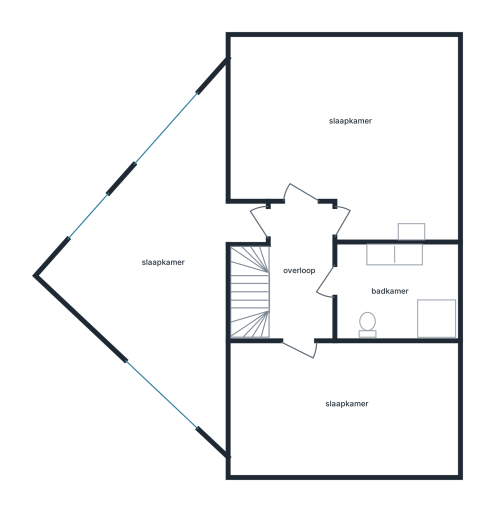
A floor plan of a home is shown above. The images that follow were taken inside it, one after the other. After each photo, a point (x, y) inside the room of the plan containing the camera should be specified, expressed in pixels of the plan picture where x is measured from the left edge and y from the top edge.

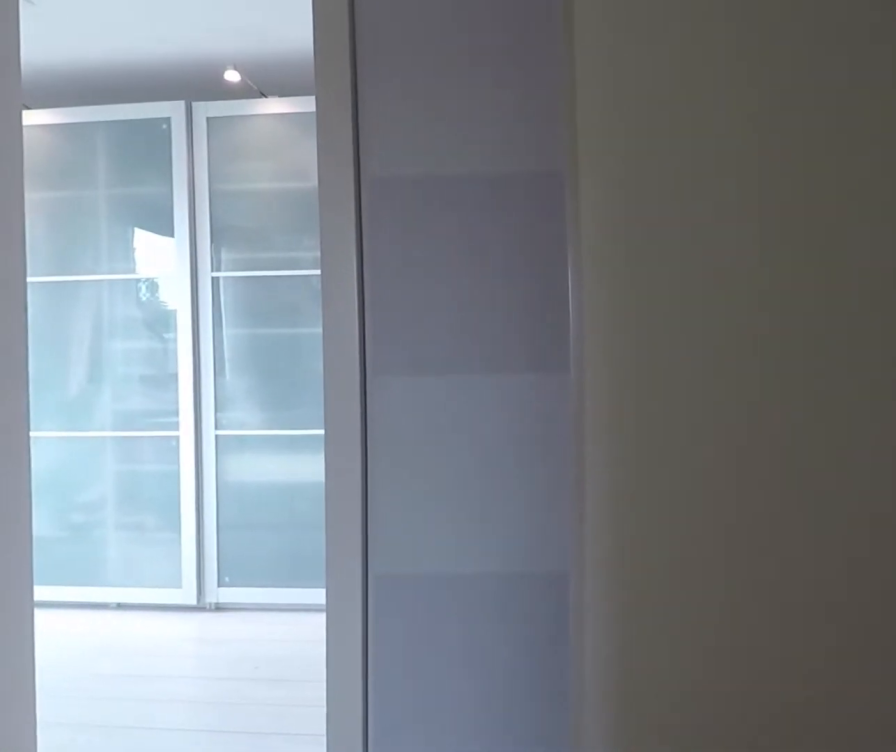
(323, 320)
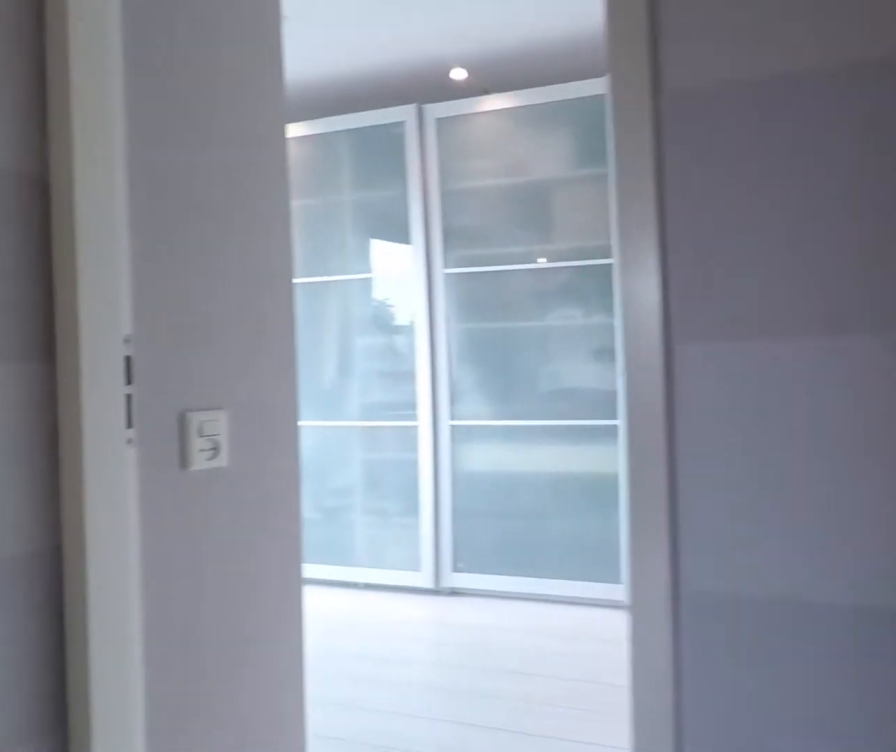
(323, 320)
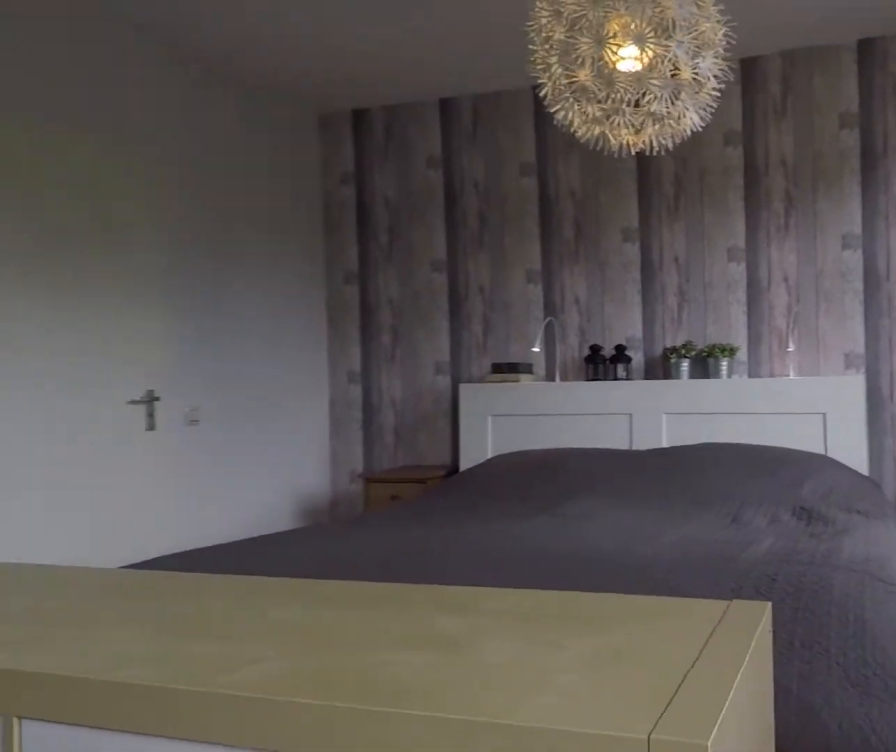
(454, 140)
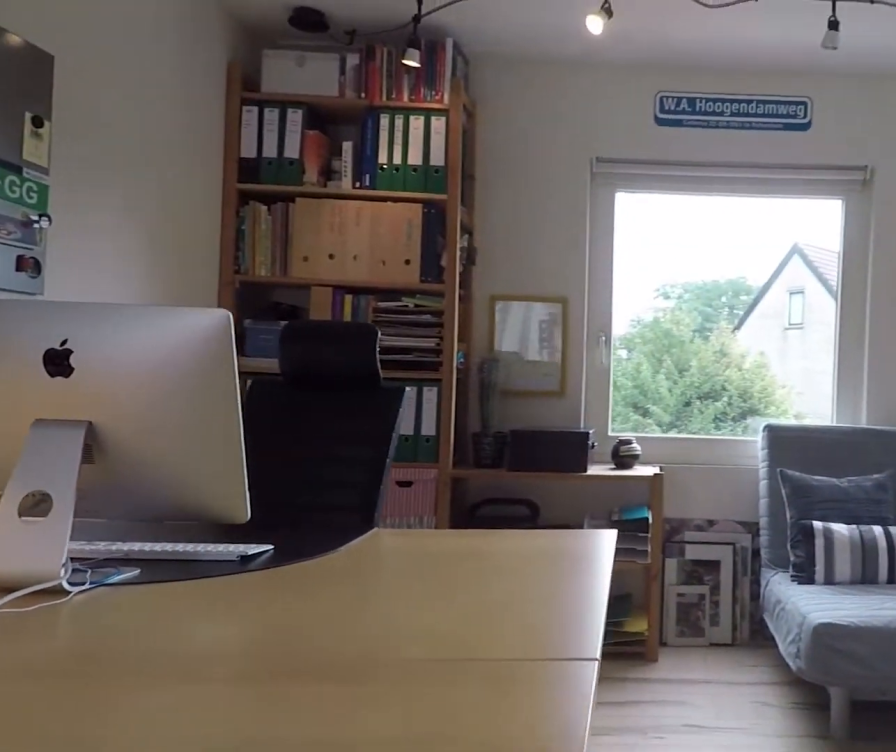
(171, 350)
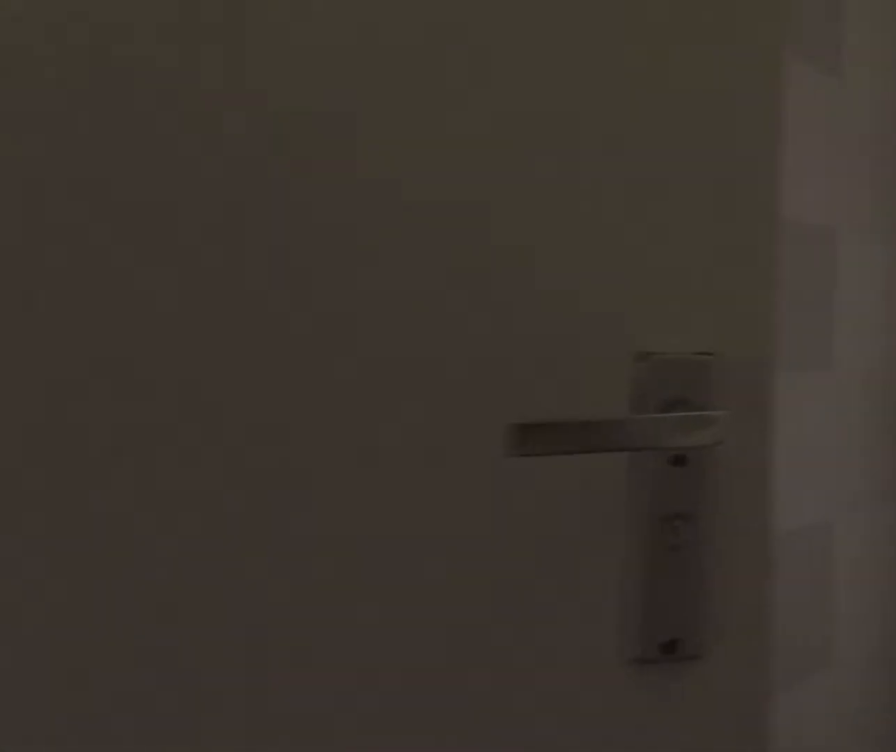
(322, 322)
